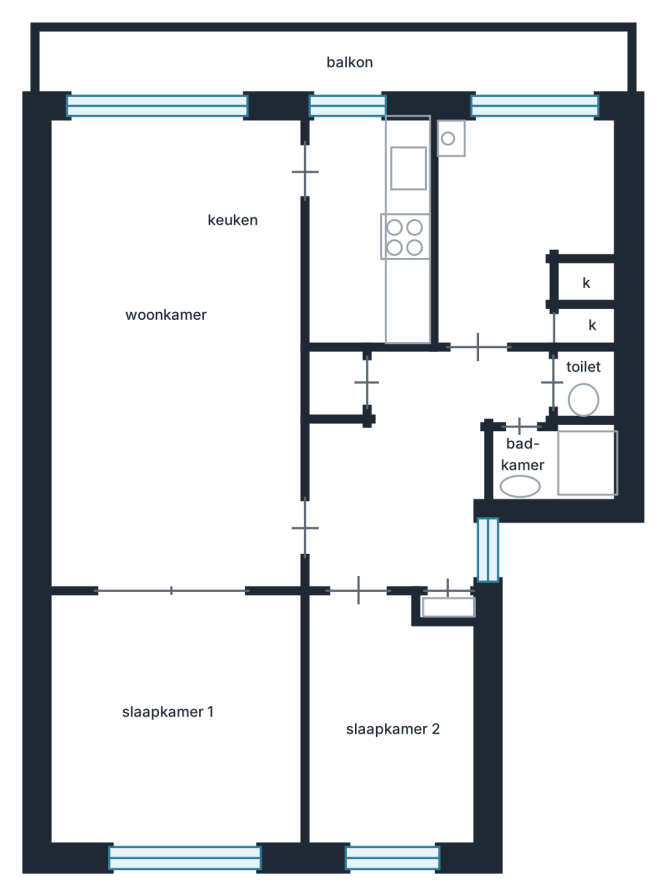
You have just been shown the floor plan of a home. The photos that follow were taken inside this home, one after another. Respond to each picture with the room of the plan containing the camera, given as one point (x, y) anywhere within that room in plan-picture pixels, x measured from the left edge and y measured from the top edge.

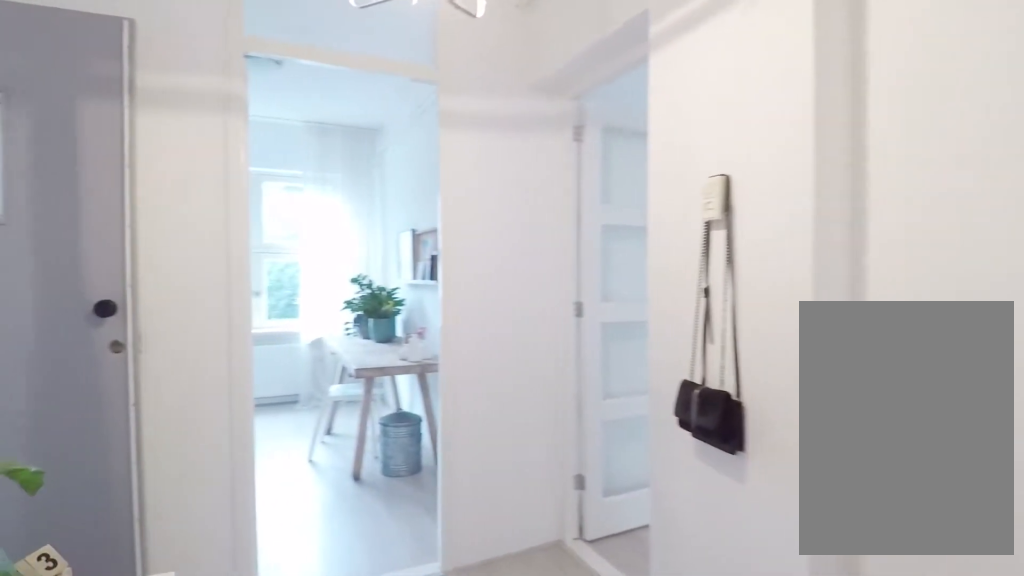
(416, 469)
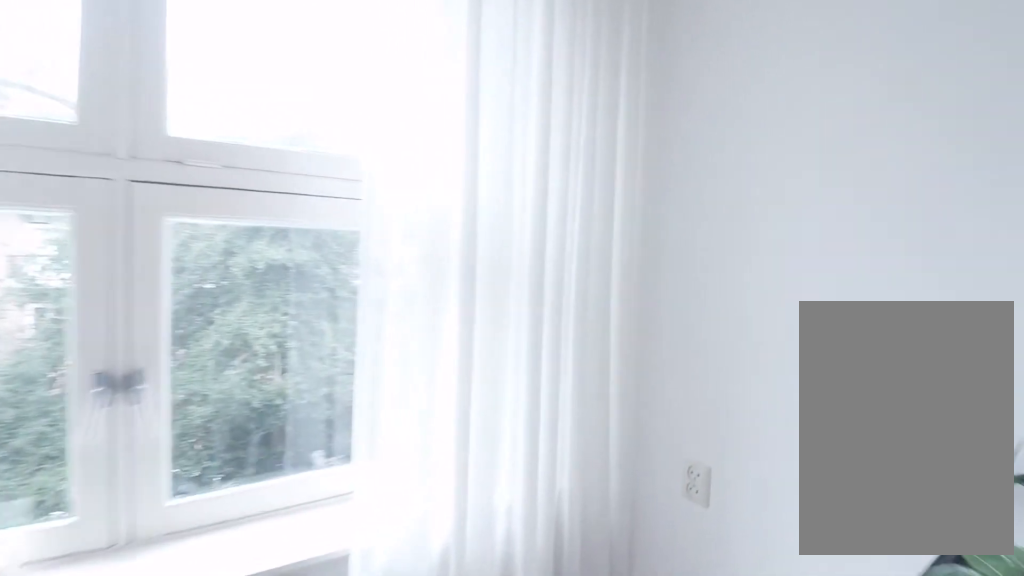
(391, 729)
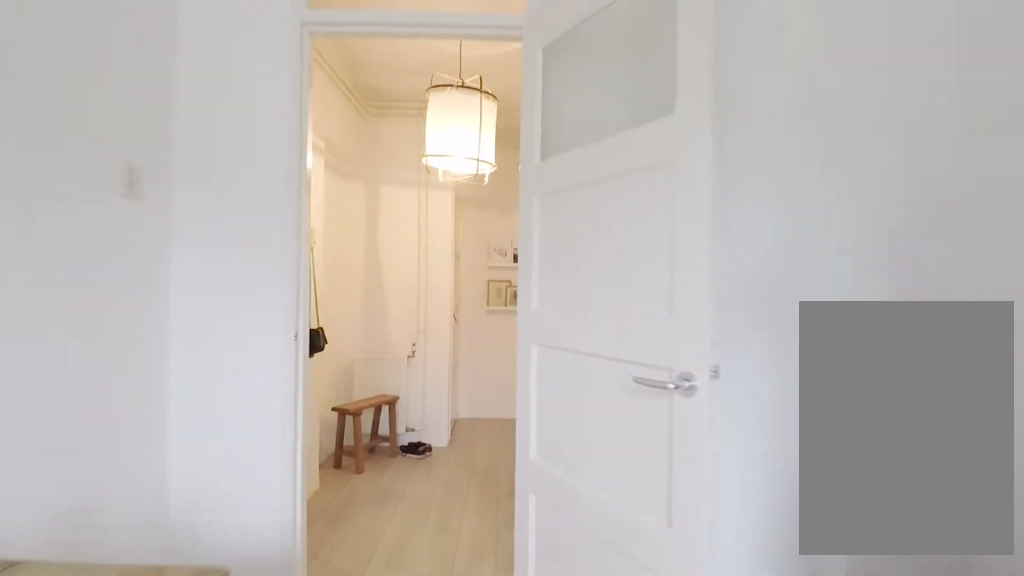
(391, 729)
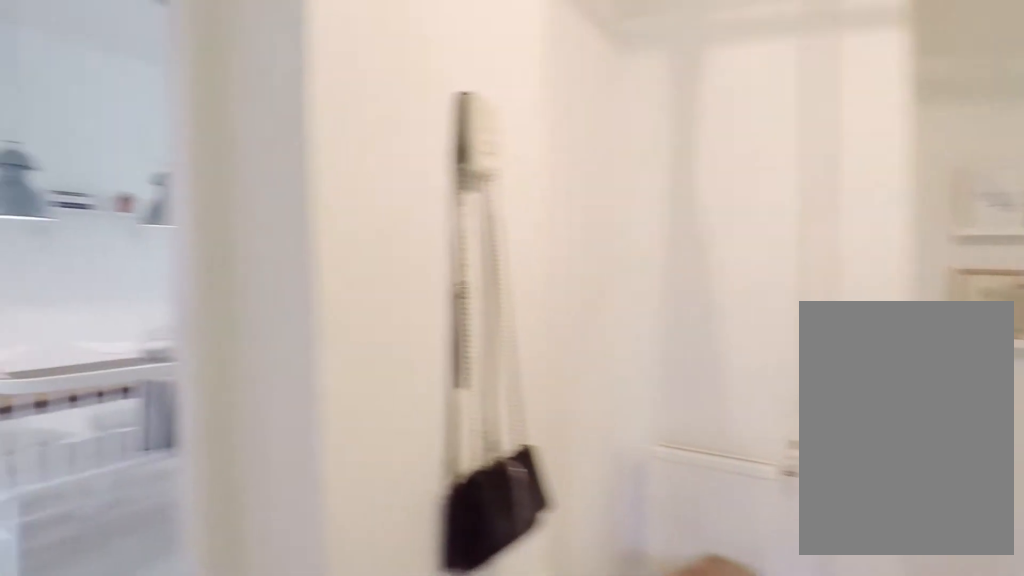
(416, 469)
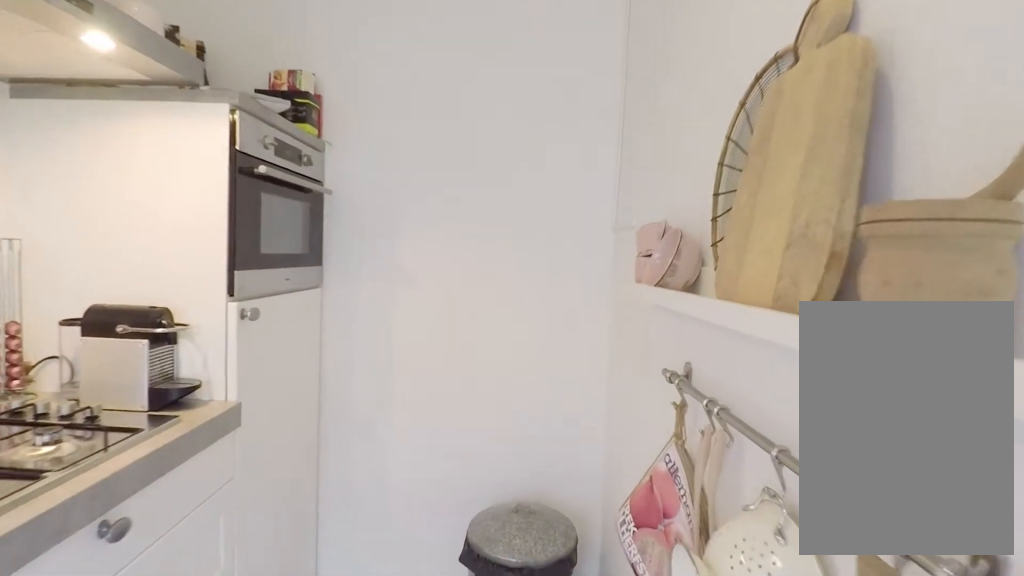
(369, 231)
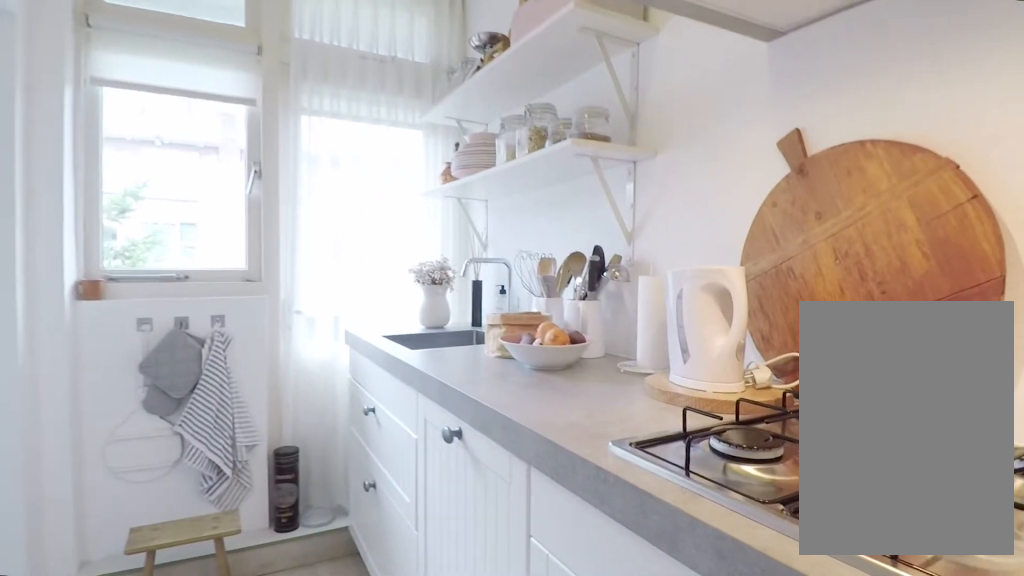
(369, 231)
